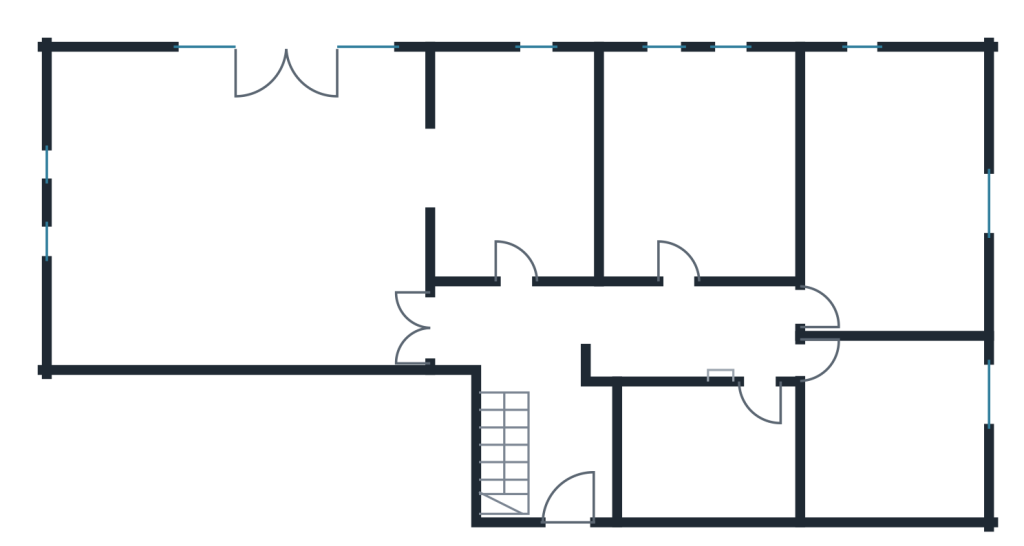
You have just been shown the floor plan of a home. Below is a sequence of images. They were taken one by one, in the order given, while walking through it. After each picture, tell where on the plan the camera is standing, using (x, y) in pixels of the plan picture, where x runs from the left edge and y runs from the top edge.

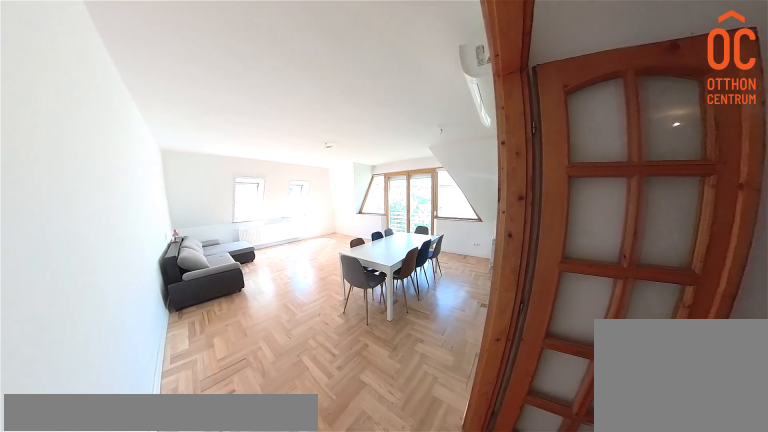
(342, 316)
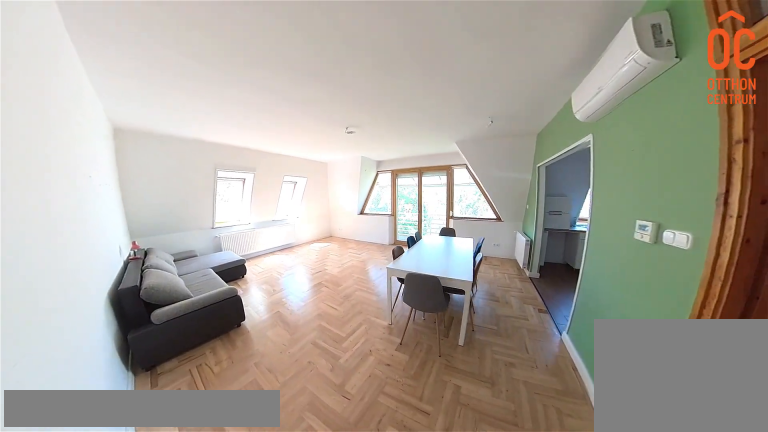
(293, 316)
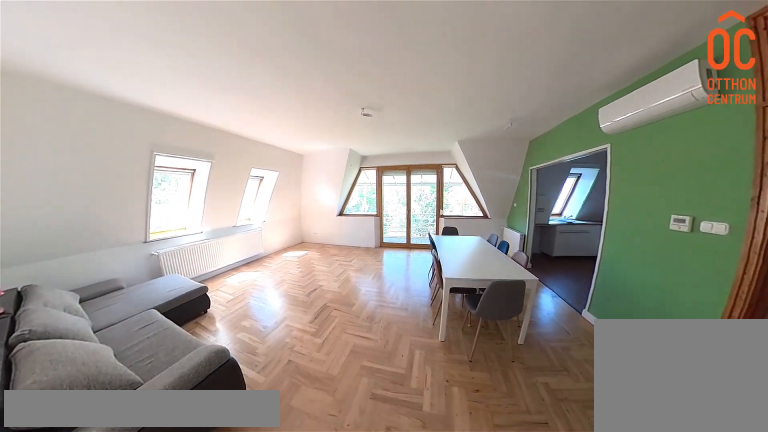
(248, 316)
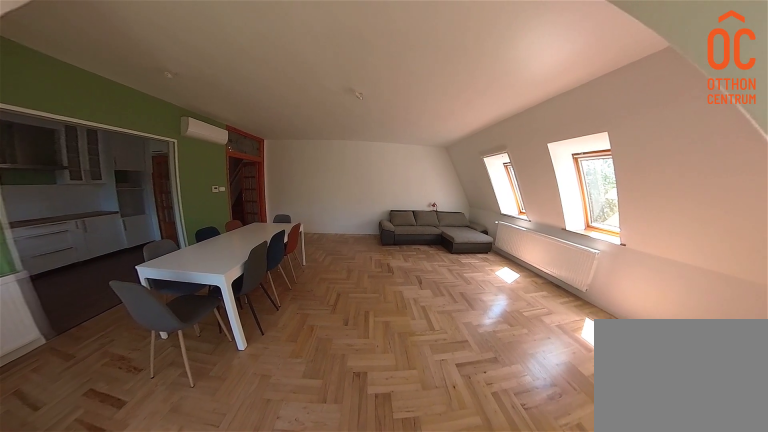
(287, 123)
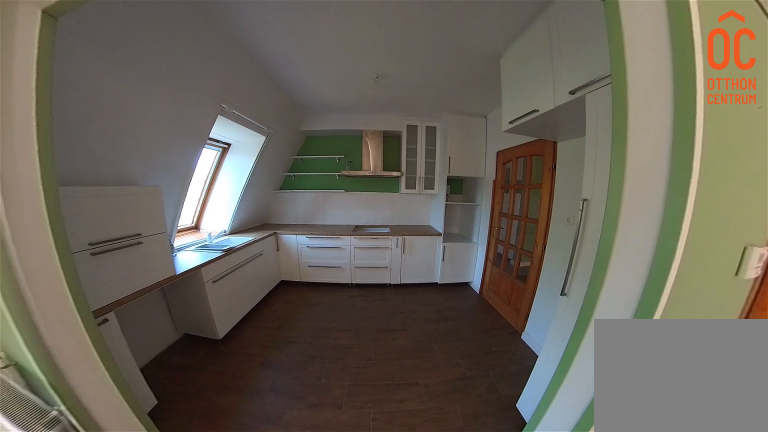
(408, 167)
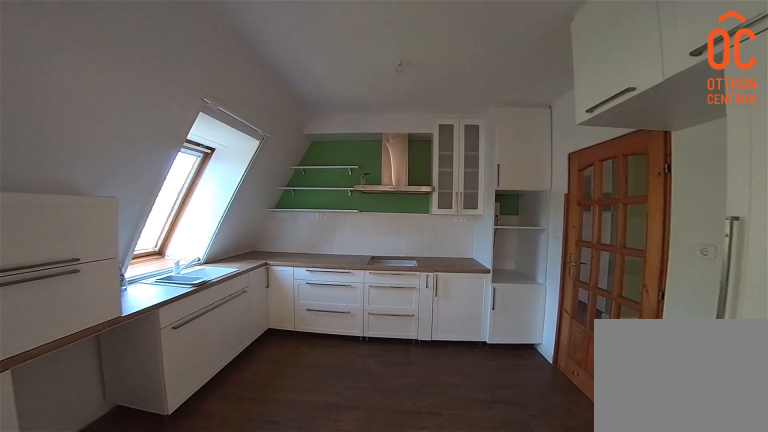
(408, 167)
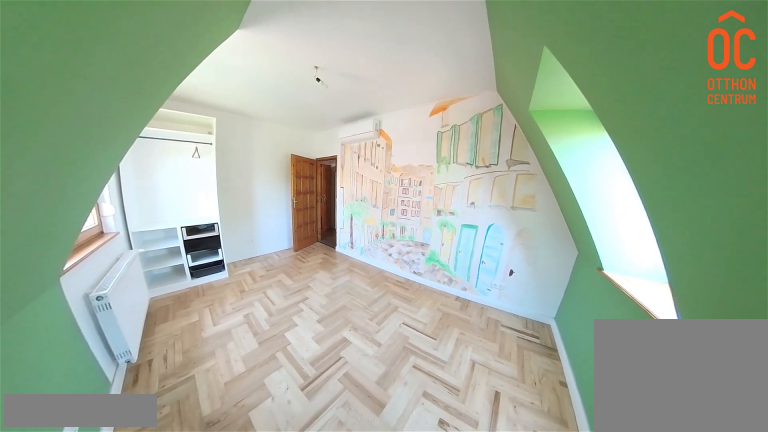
(898, 173)
